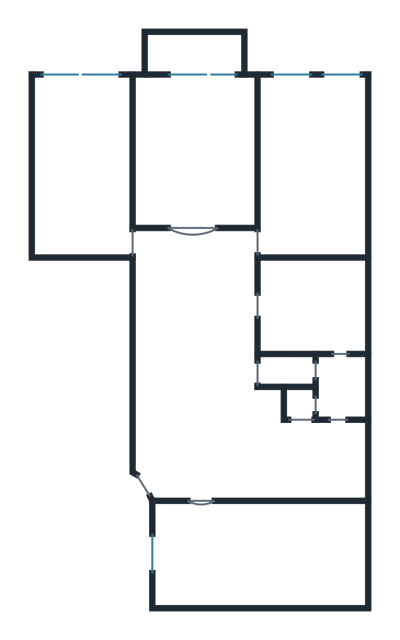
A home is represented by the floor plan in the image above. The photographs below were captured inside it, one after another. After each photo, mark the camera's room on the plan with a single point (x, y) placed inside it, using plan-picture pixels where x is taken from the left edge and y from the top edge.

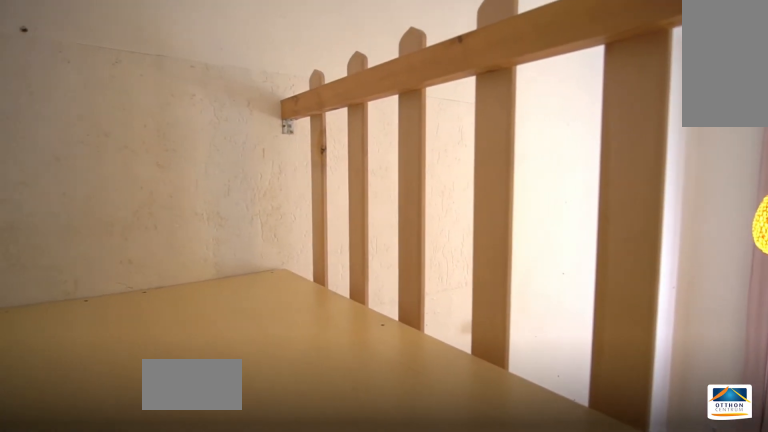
(337, 551)
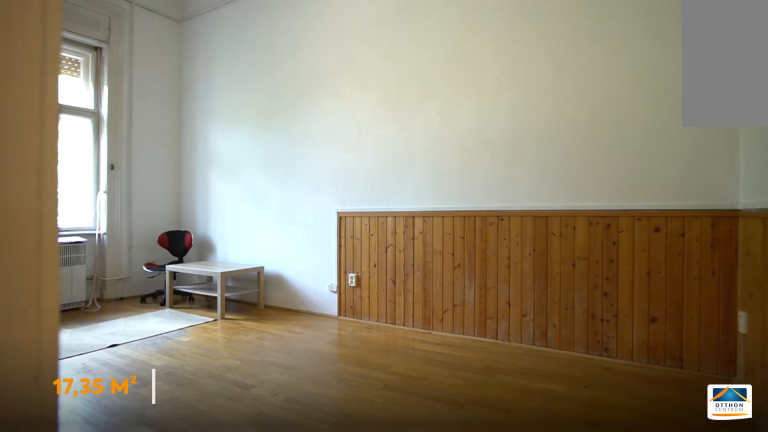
(322, 172)
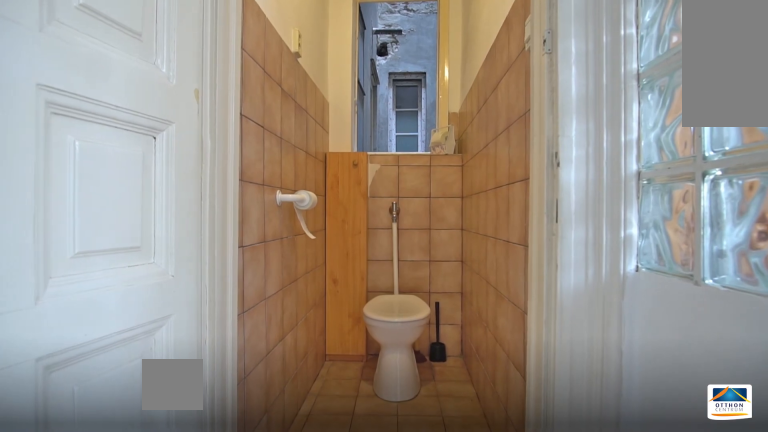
(289, 367)
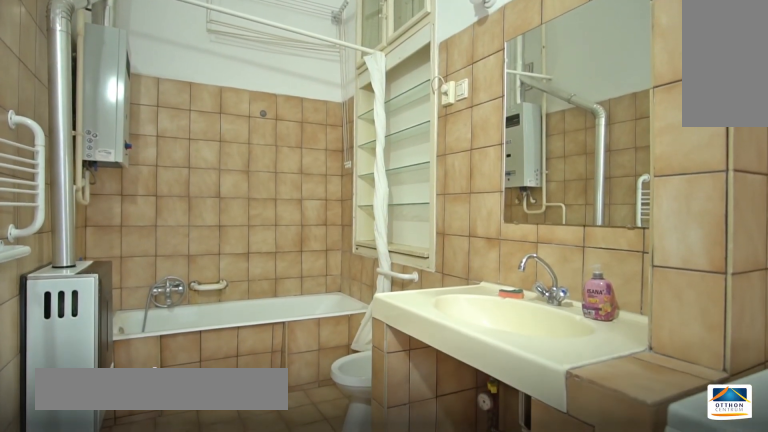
(317, 305)
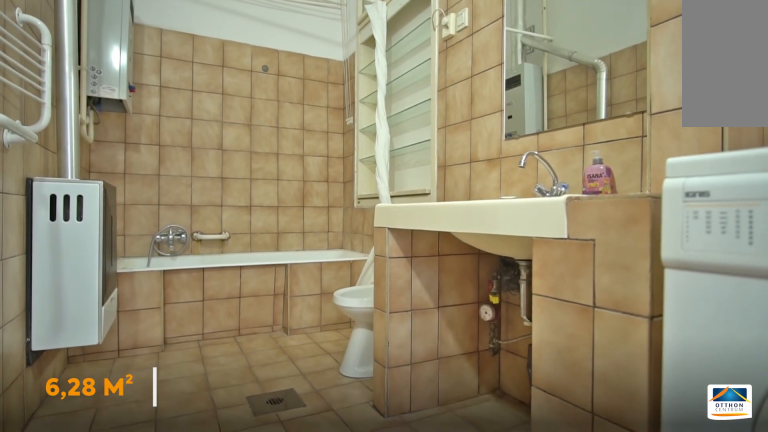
(317, 304)
